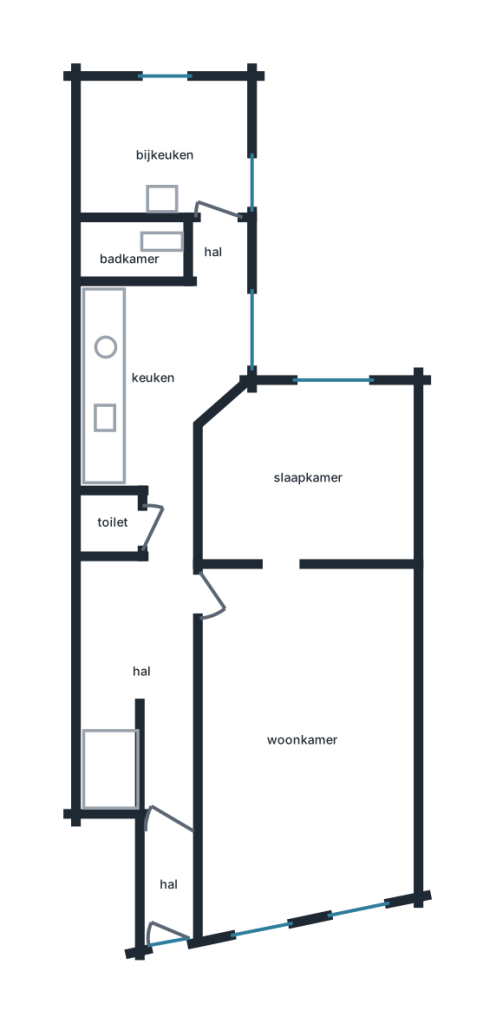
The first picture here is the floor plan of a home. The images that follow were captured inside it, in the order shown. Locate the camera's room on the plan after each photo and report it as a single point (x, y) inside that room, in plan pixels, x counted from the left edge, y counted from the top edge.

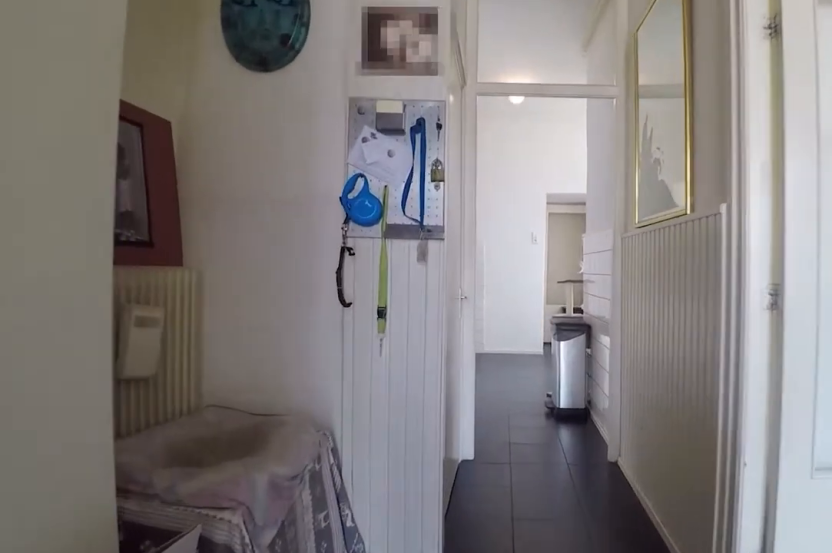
(153, 692)
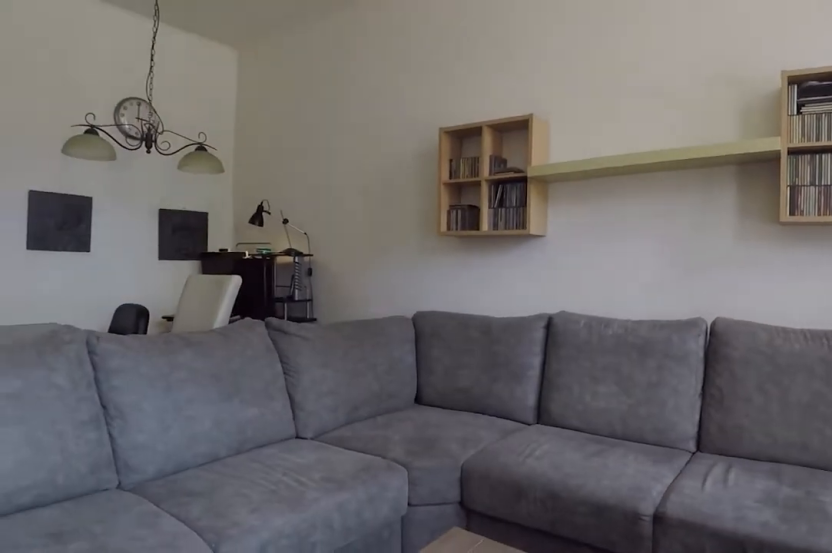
(410, 730)
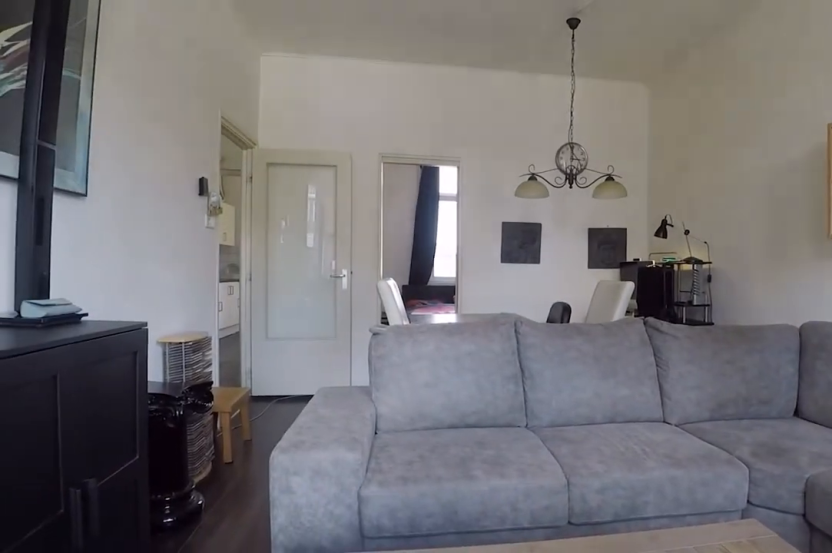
(410, 730)
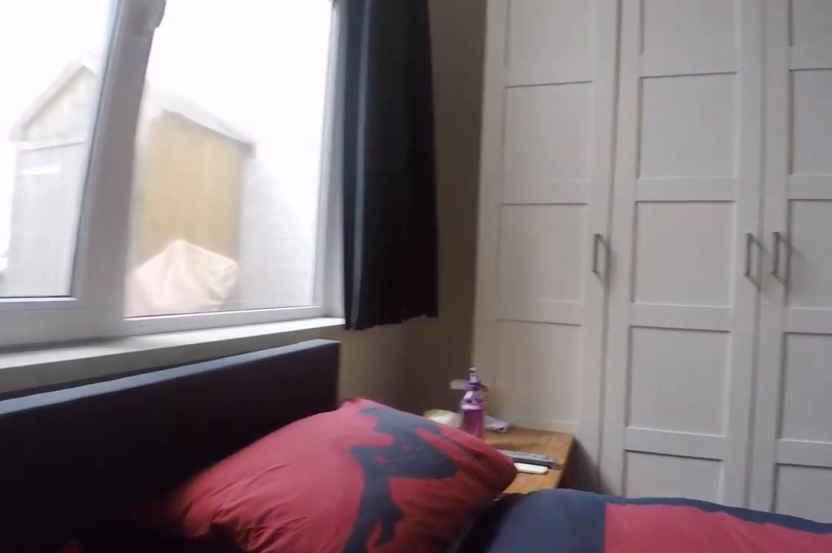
(310, 476)
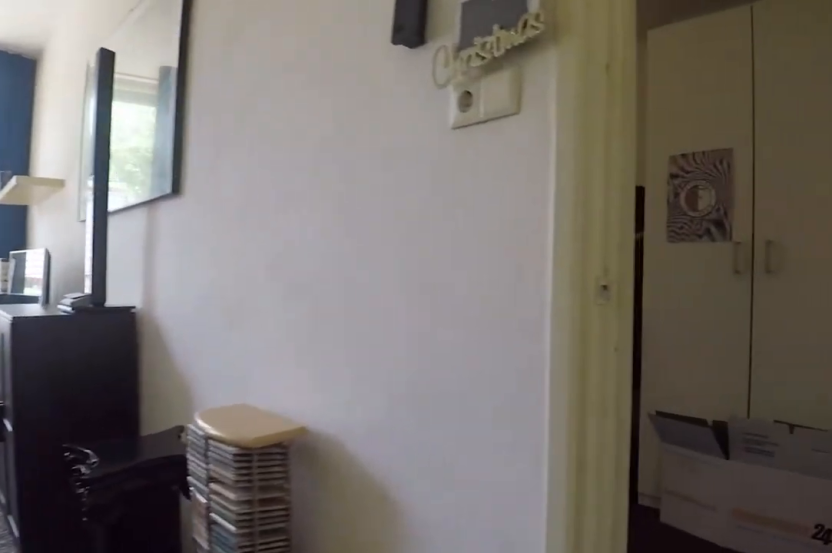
(410, 741)
